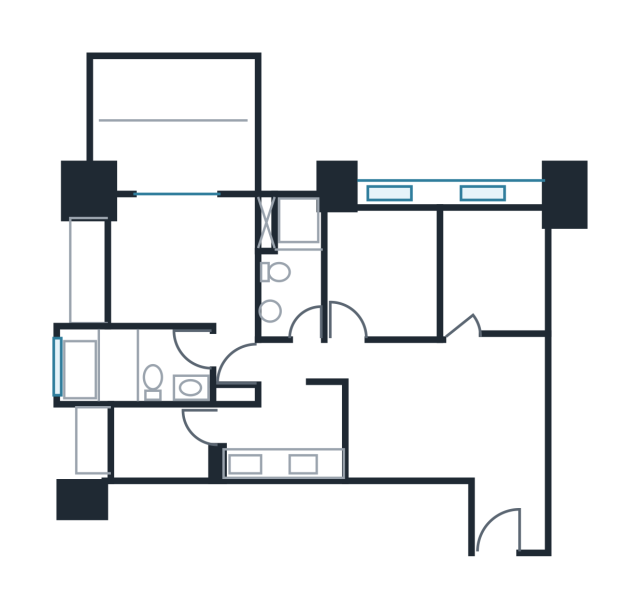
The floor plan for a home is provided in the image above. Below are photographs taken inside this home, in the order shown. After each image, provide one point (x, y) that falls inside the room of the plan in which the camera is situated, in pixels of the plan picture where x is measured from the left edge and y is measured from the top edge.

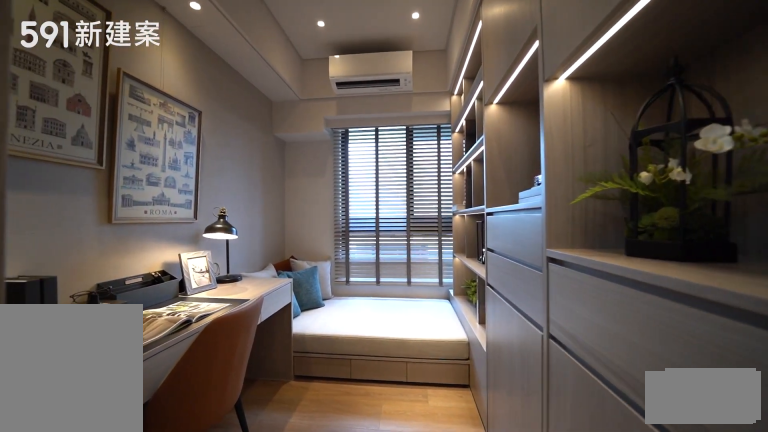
(491, 272)
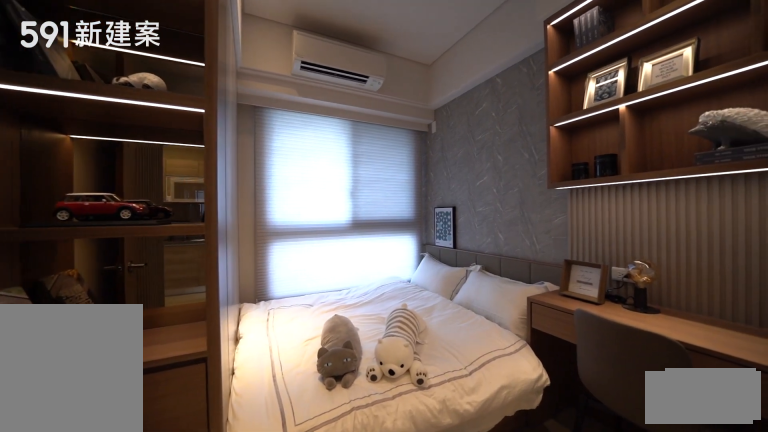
(381, 267)
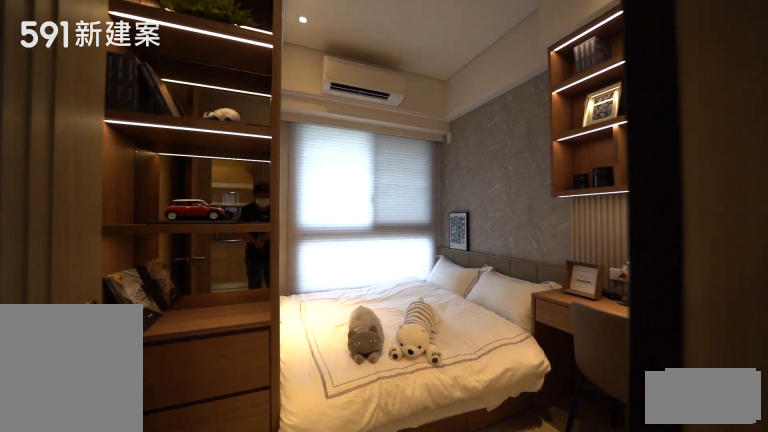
(381, 267)
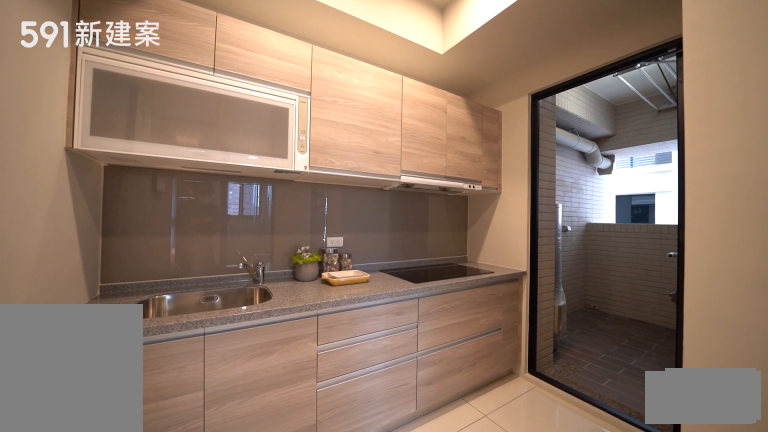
(285, 436)
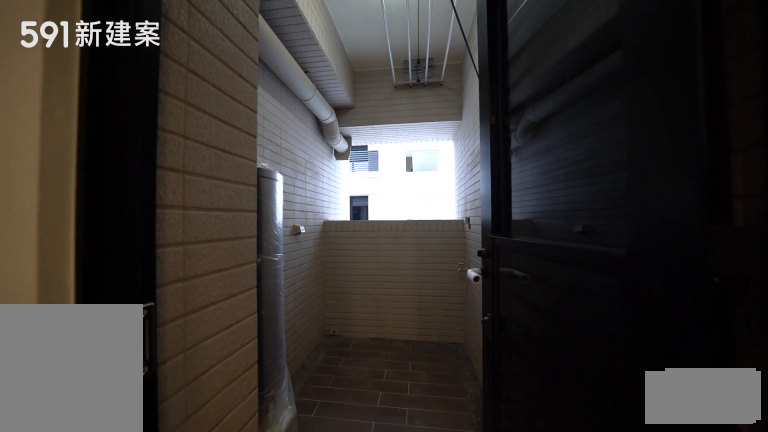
(163, 444)
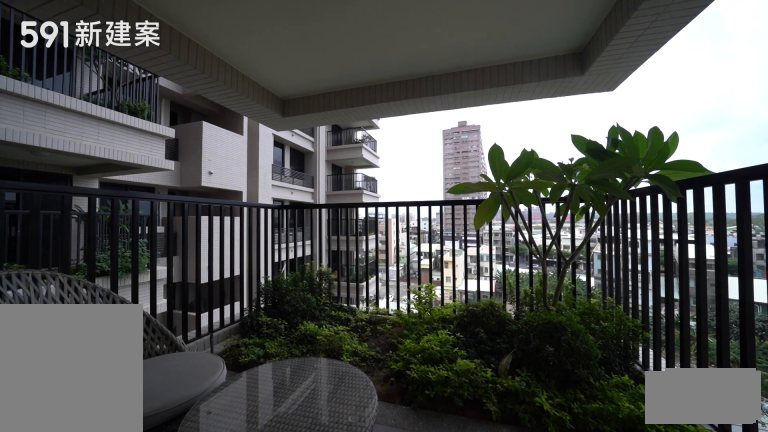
(174, 127)
